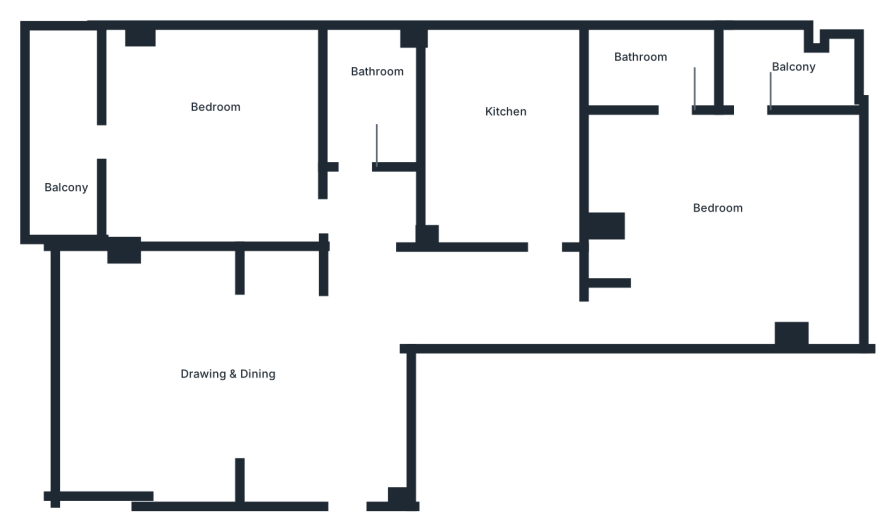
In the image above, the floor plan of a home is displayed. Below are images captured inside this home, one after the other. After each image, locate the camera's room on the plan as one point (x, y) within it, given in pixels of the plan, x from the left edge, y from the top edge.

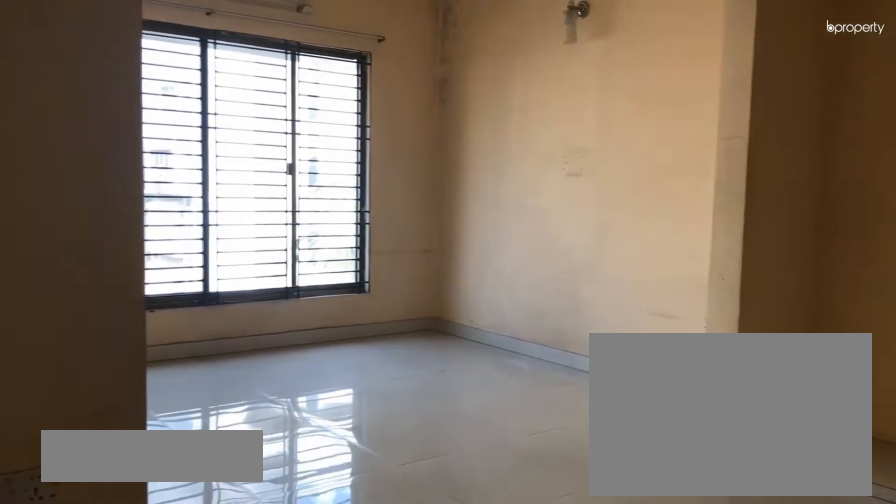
(203, 381)
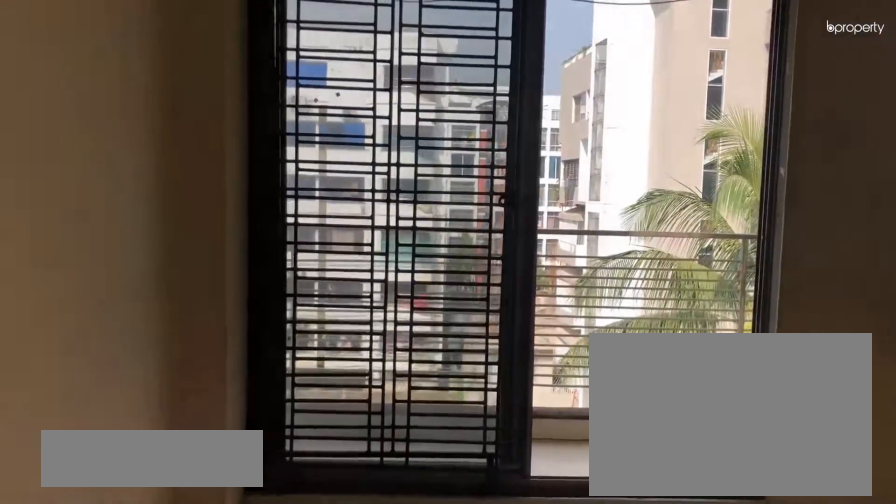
(214, 129)
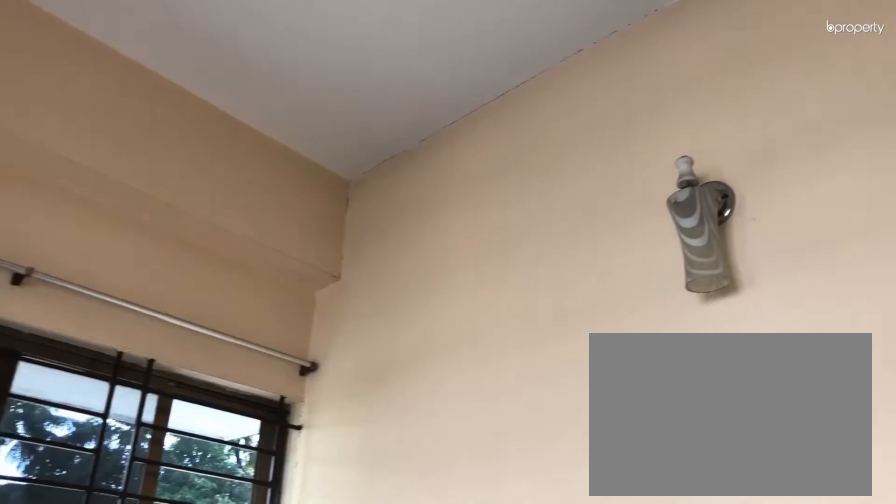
(214, 129)
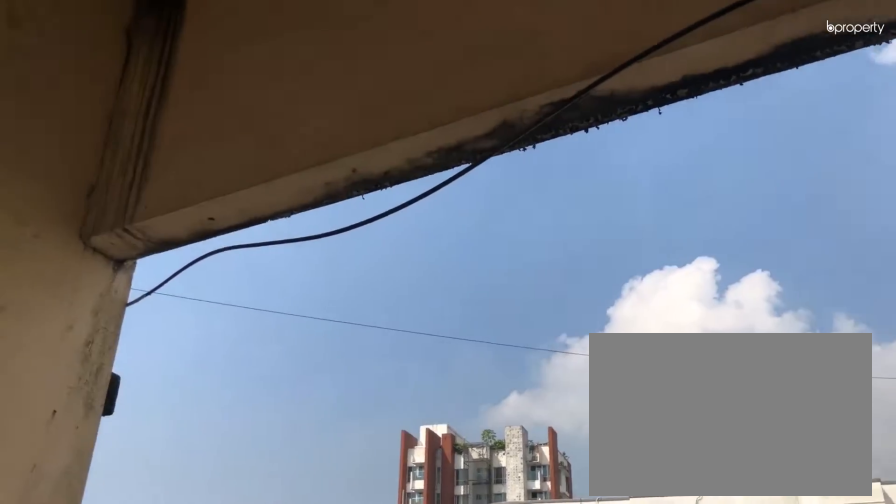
(73, 141)
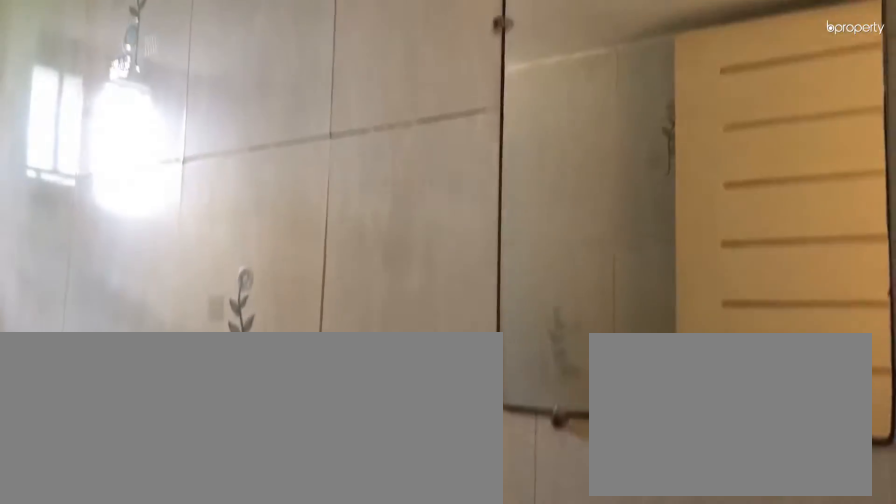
(368, 100)
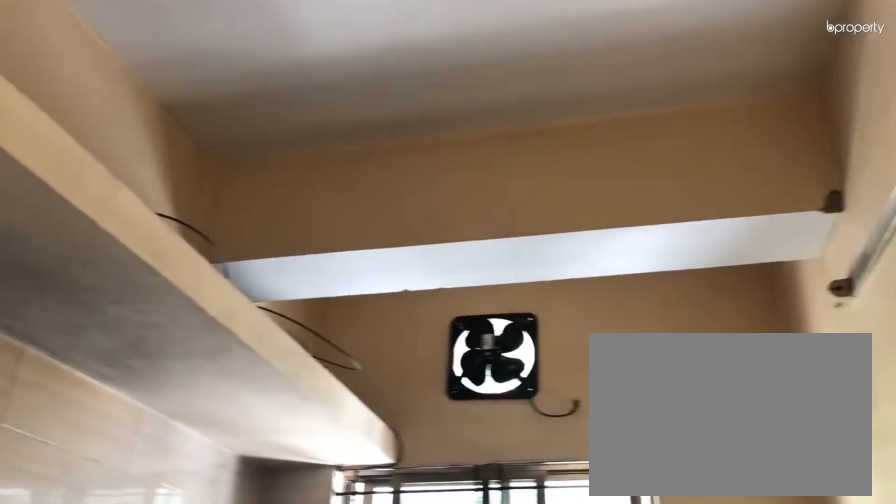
(509, 131)
